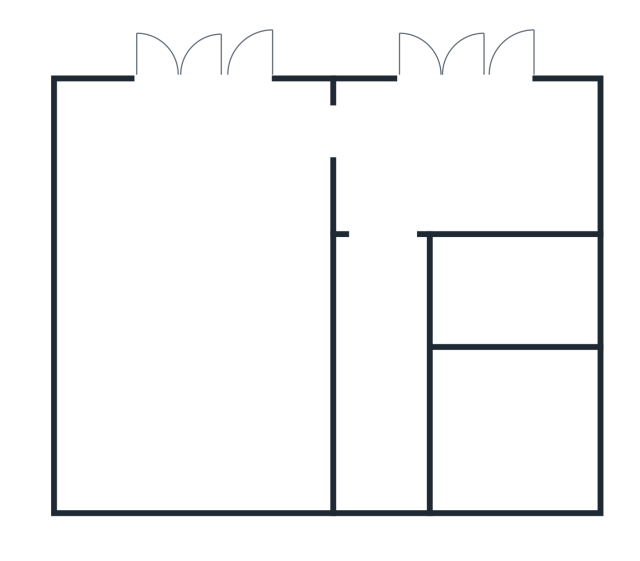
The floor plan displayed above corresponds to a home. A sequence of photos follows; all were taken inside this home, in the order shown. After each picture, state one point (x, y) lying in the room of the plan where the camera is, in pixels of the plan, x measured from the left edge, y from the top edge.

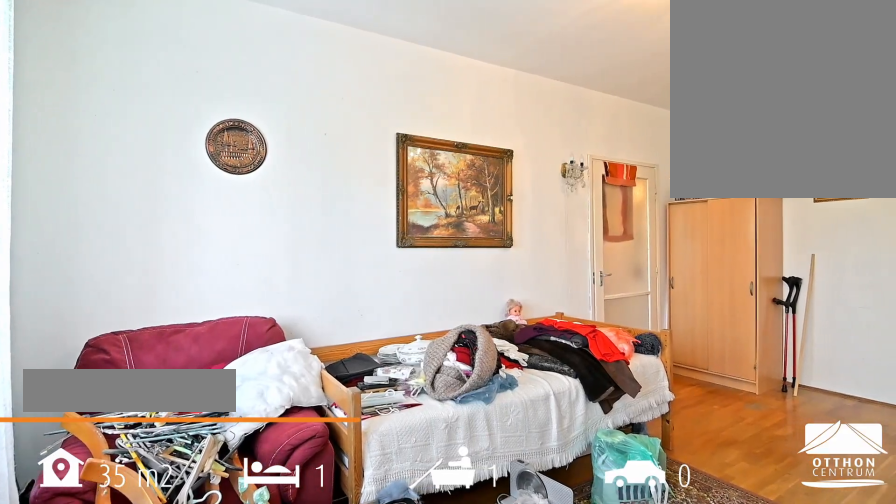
(199, 292)
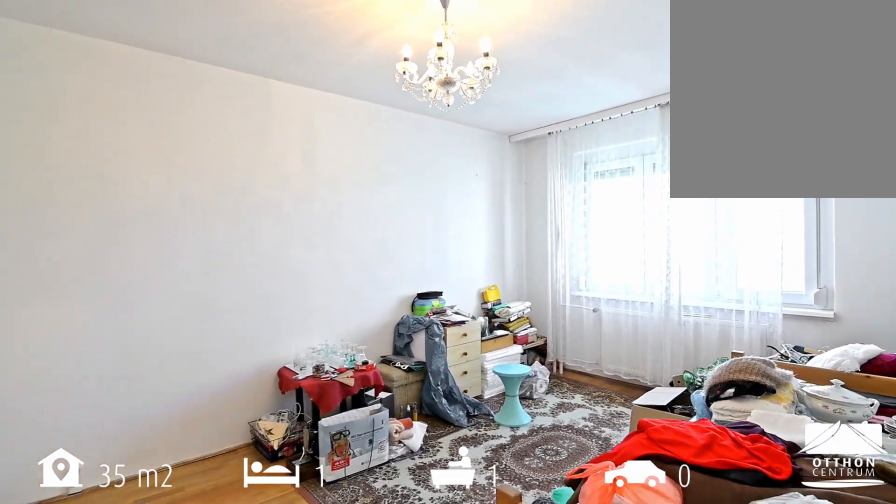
(199, 292)
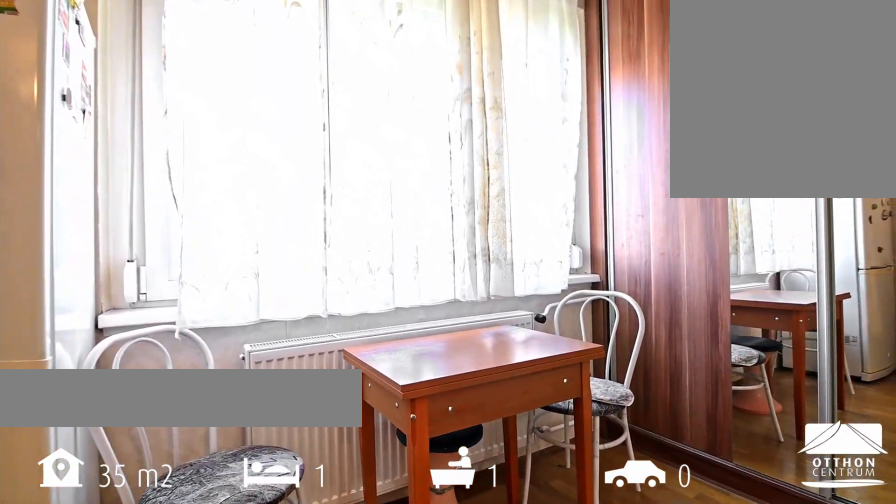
(473, 166)
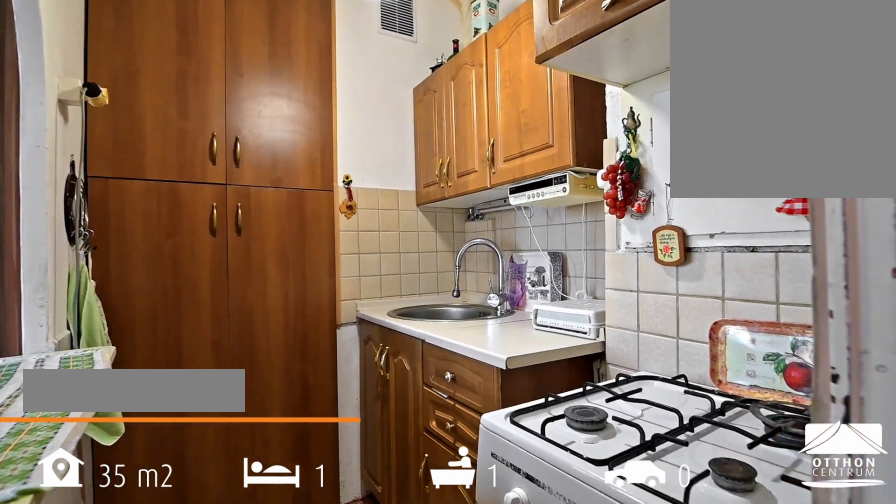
(522, 291)
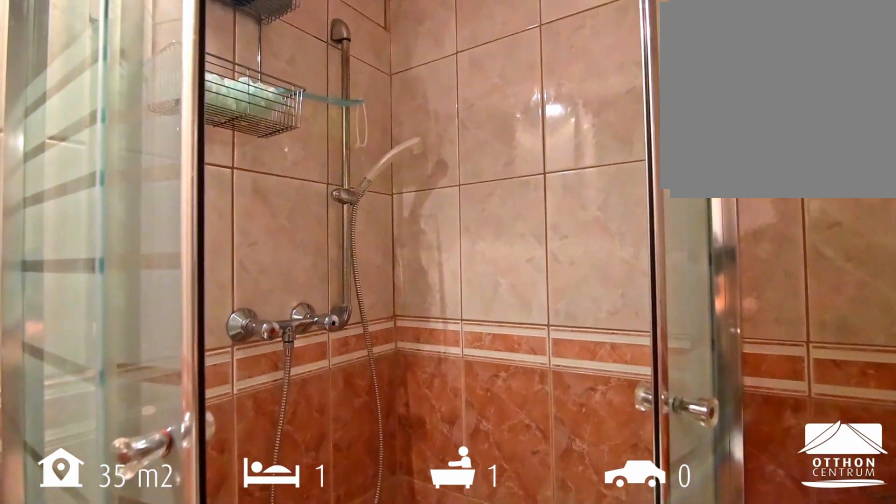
(522, 436)
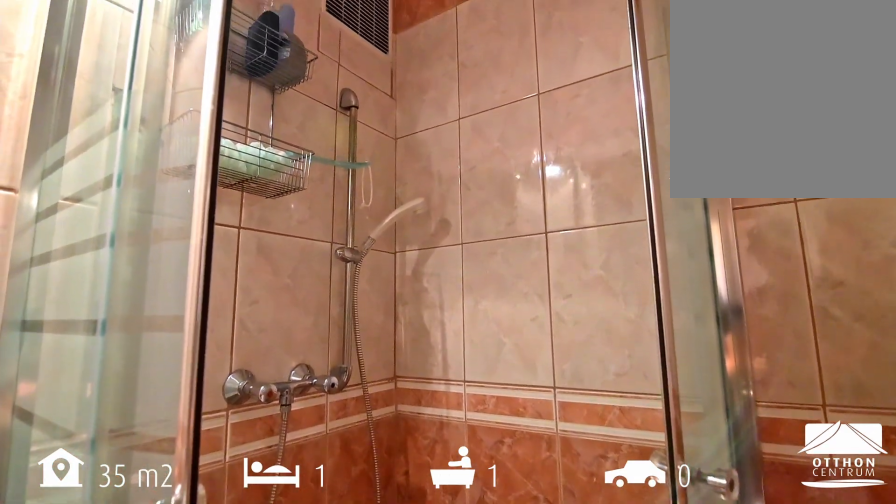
(522, 436)
